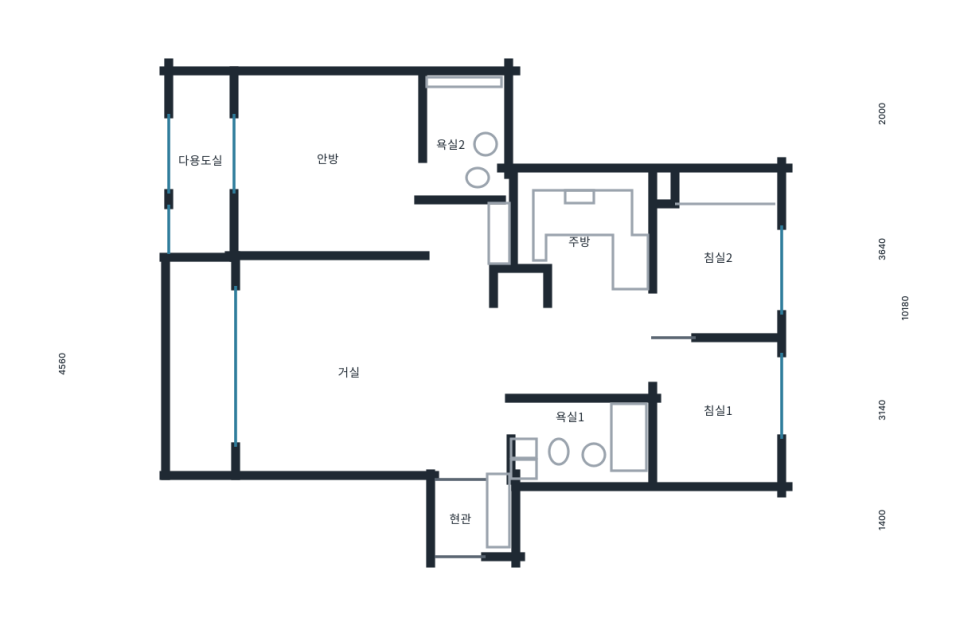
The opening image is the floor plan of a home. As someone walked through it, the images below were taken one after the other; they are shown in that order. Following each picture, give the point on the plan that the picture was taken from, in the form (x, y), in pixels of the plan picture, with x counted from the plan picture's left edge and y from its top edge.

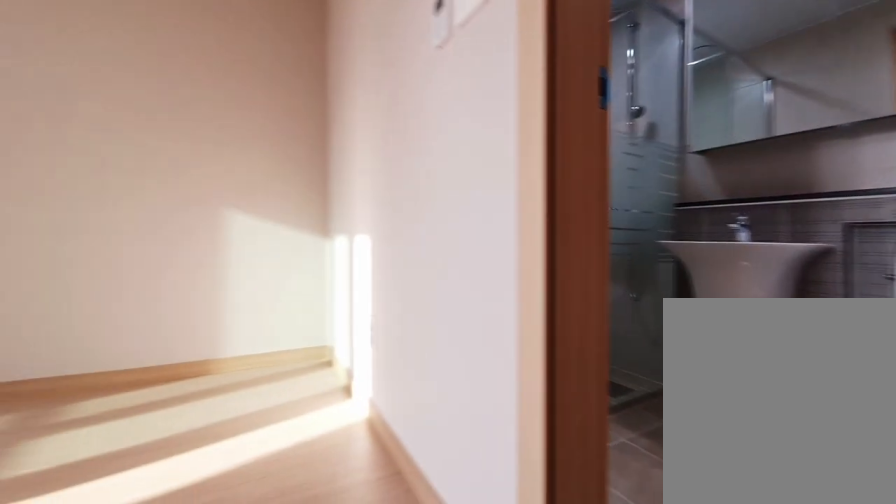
(347, 190)
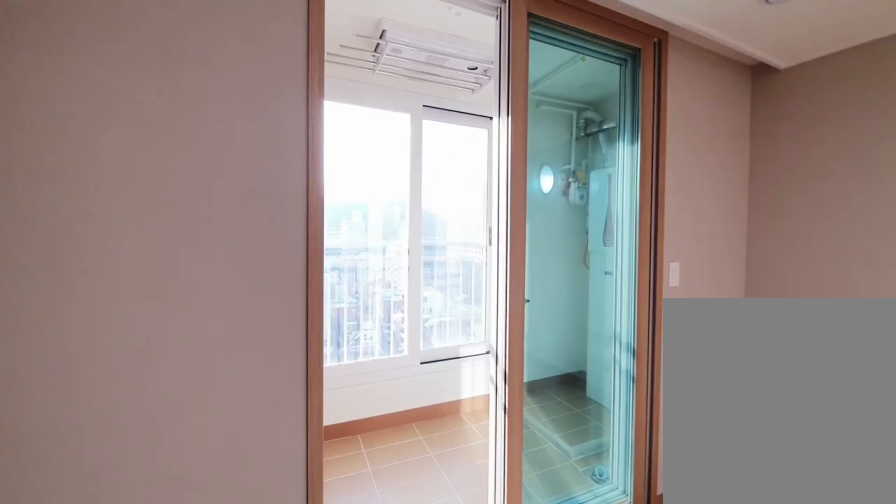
(346, 192)
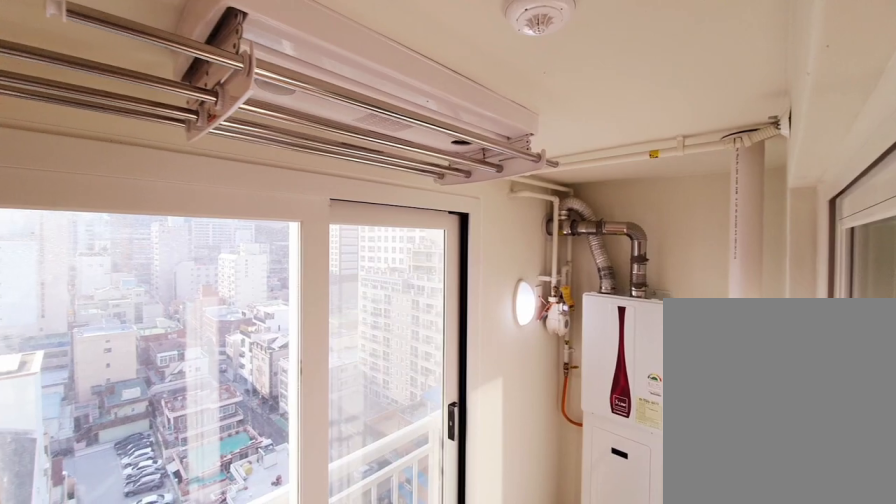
(227, 184)
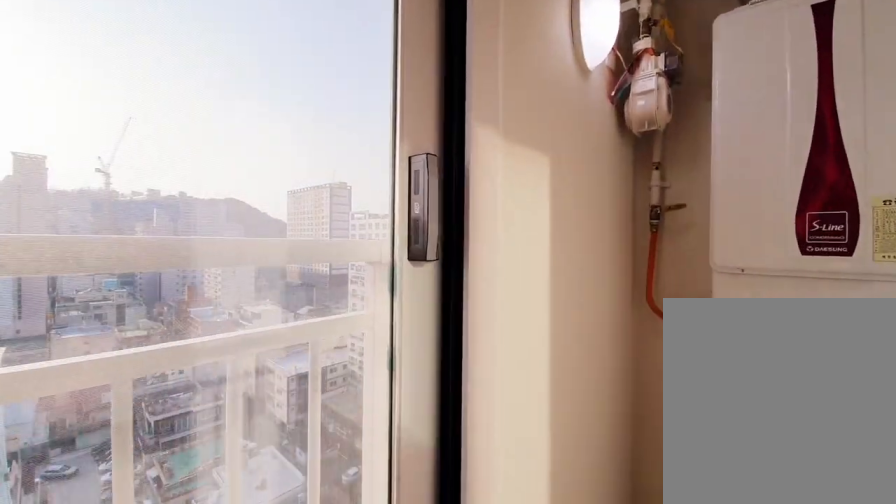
(224, 186)
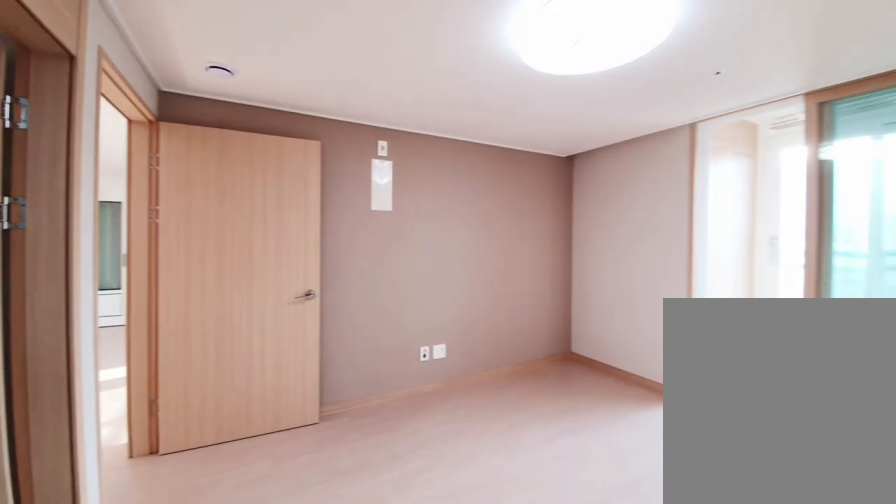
(314, 200)
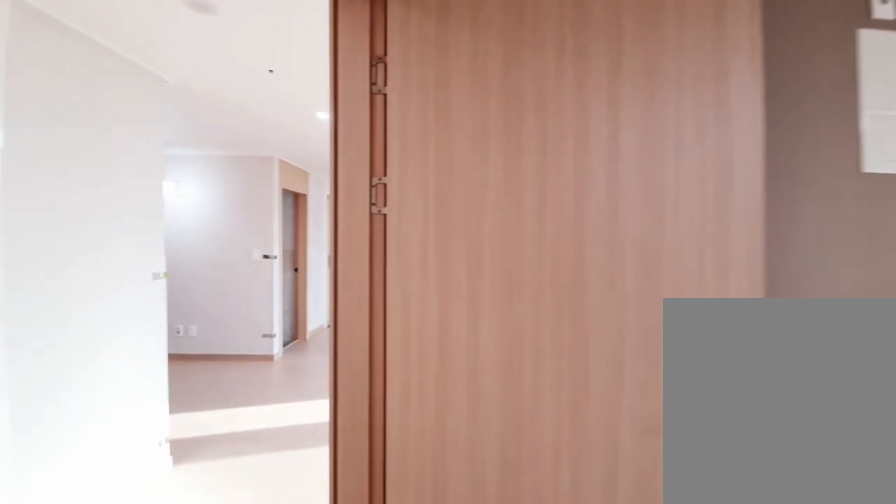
(315, 203)
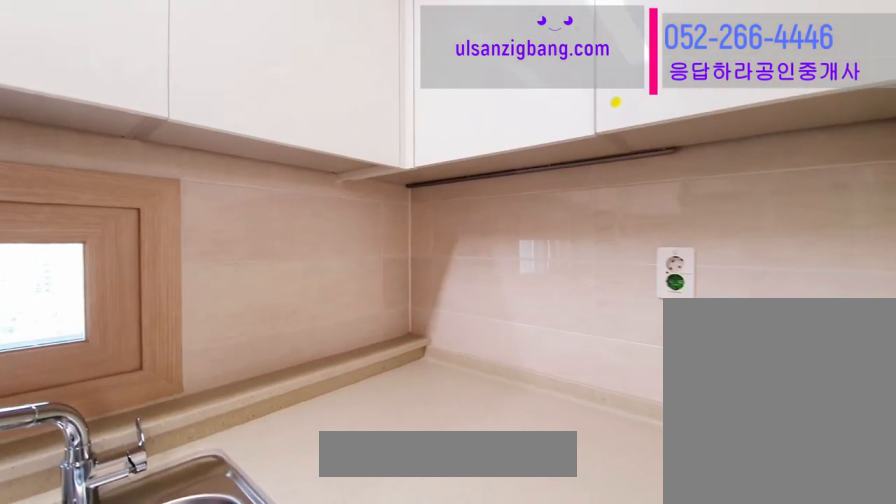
(585, 253)
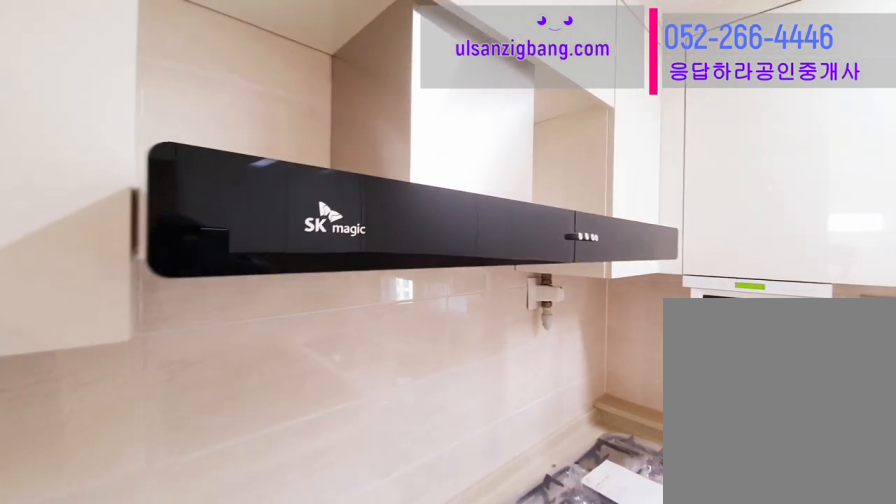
(585, 252)
